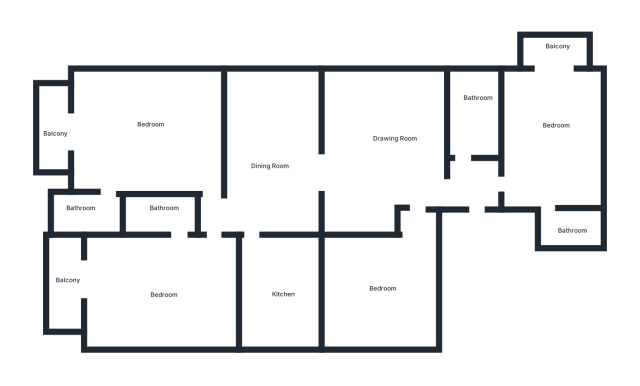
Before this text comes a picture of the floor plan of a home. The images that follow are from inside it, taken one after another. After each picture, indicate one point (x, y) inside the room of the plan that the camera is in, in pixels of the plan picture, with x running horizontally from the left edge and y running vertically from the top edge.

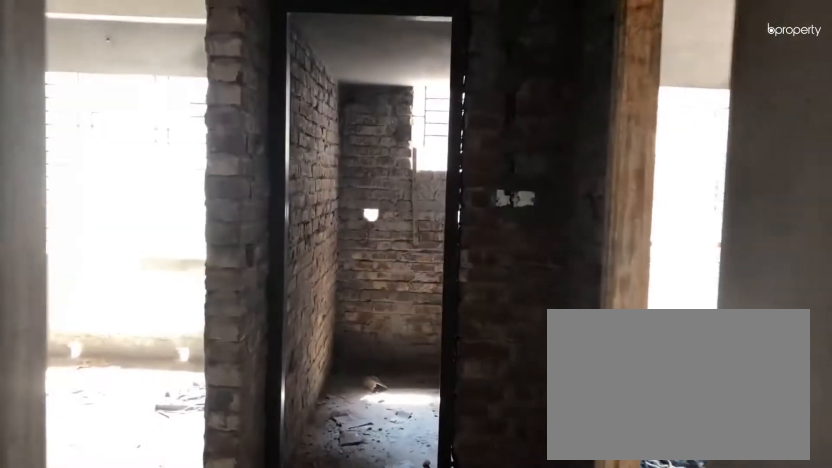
(472, 196)
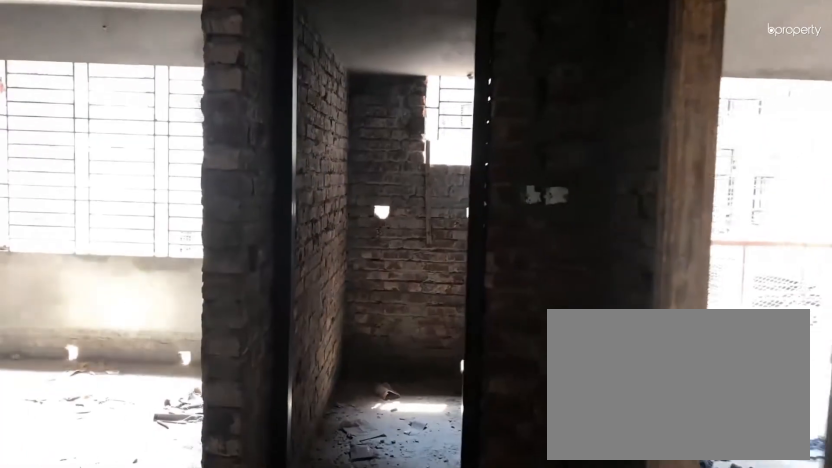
(472, 196)
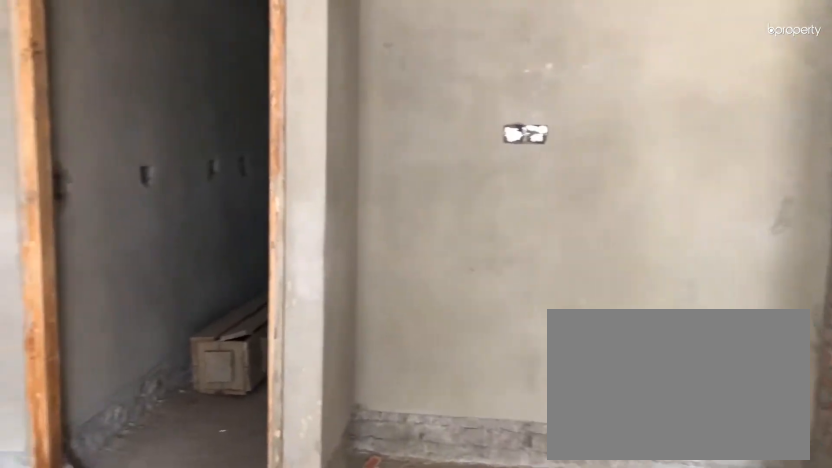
(371, 162)
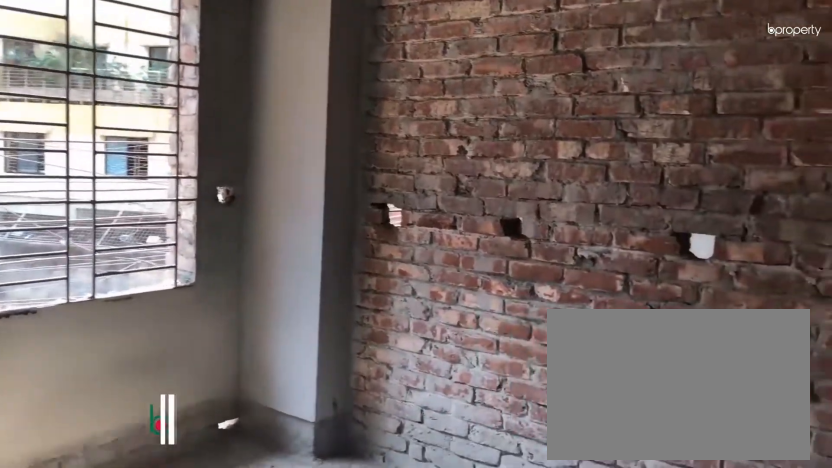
(279, 161)
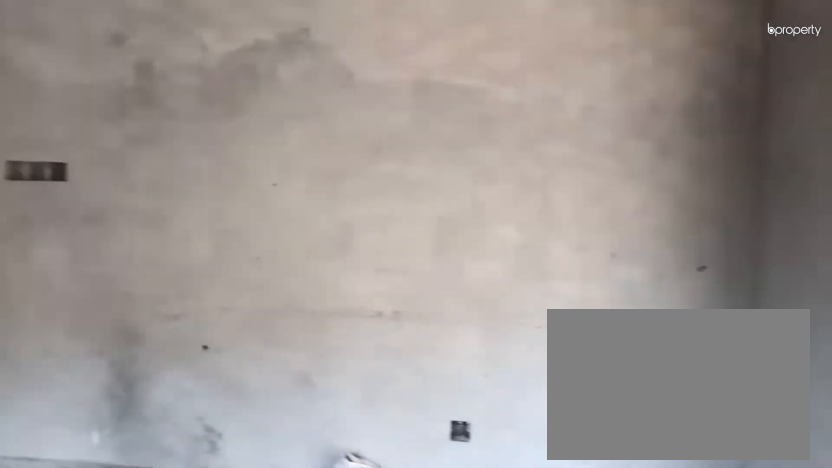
(556, 133)
